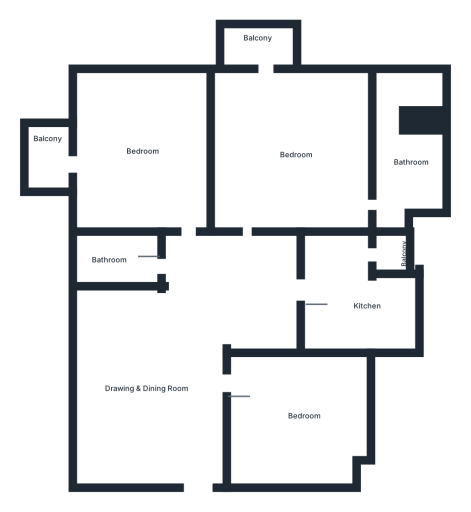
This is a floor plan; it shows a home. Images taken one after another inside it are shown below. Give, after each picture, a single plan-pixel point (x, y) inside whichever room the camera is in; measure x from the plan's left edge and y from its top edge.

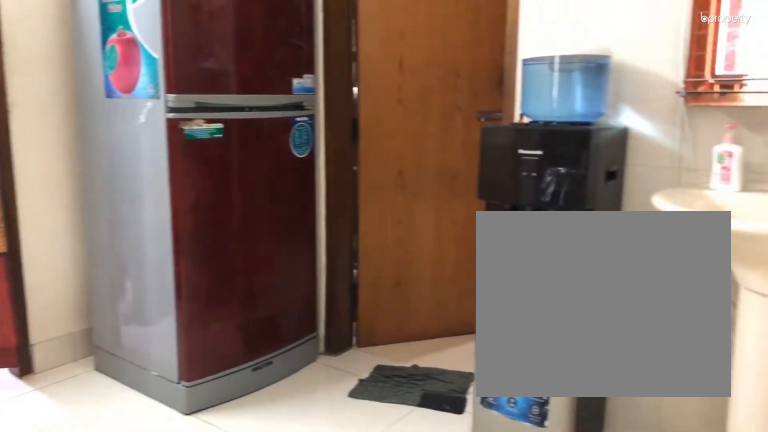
(234, 286)
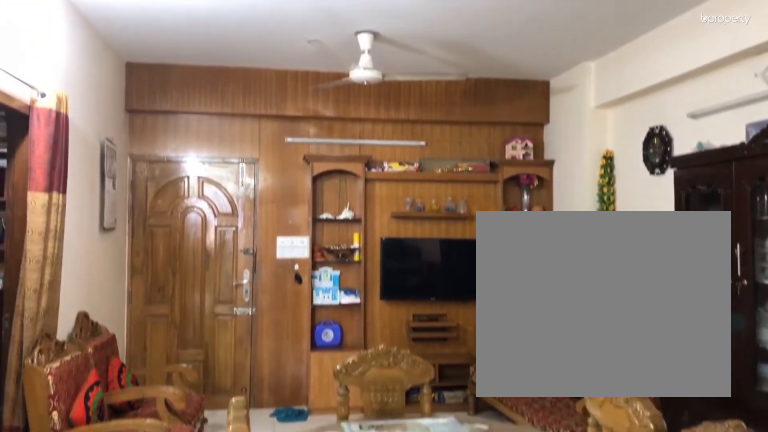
(145, 378)
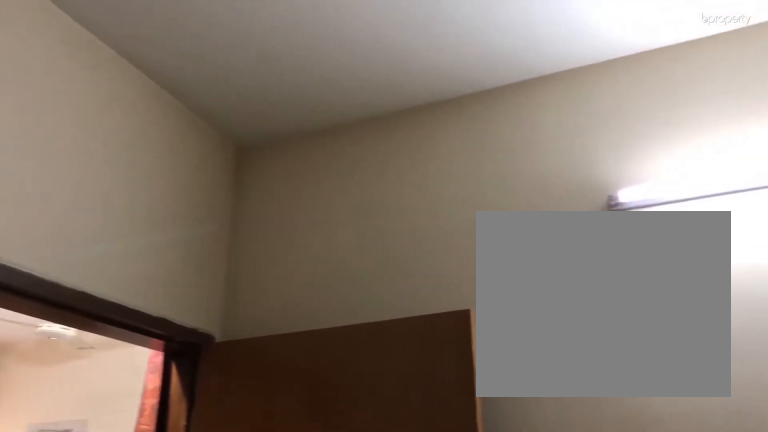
(296, 420)
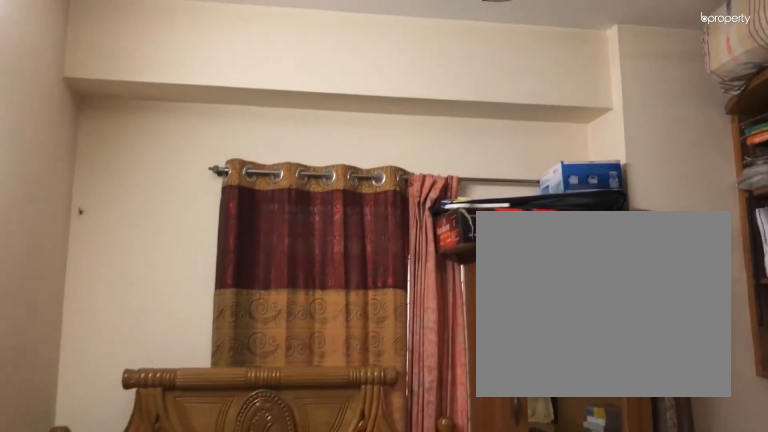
(296, 420)
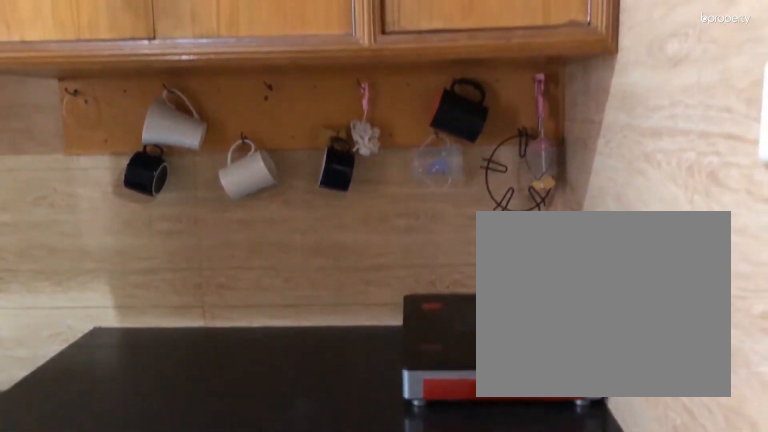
(338, 291)
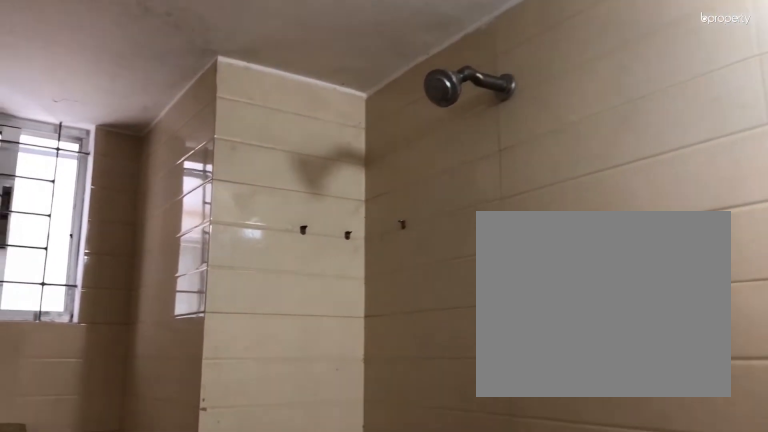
(119, 259)
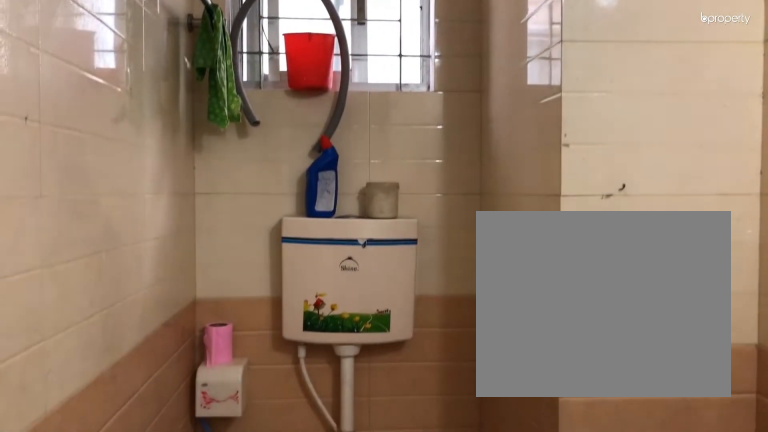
(119, 259)
